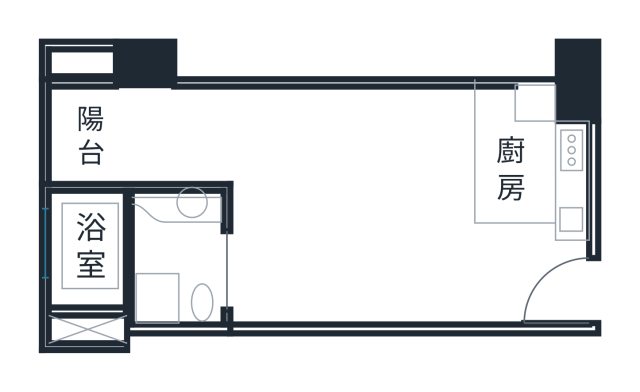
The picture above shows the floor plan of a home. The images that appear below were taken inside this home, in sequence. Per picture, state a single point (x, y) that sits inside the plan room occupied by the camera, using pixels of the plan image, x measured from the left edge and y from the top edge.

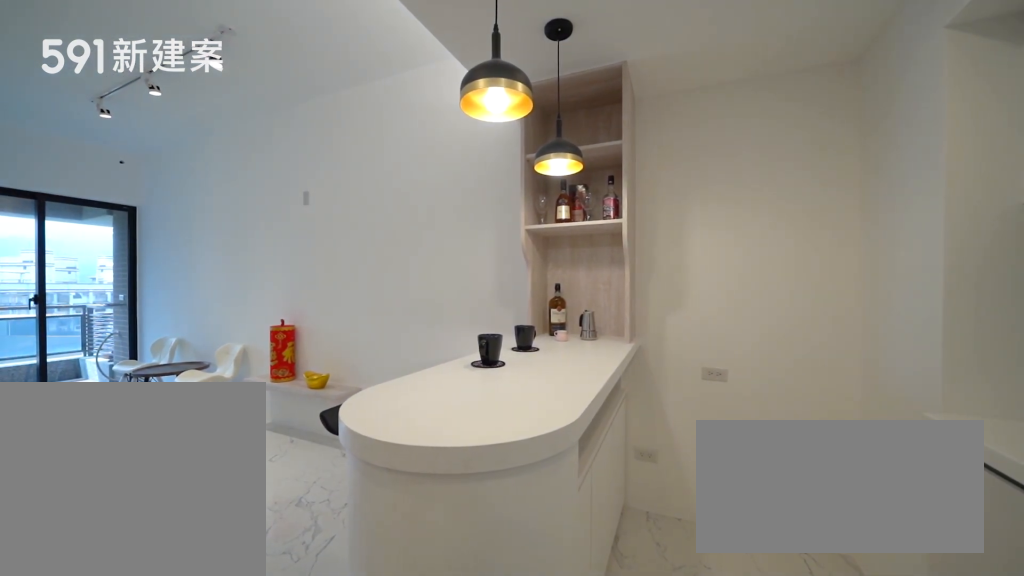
(431, 139)
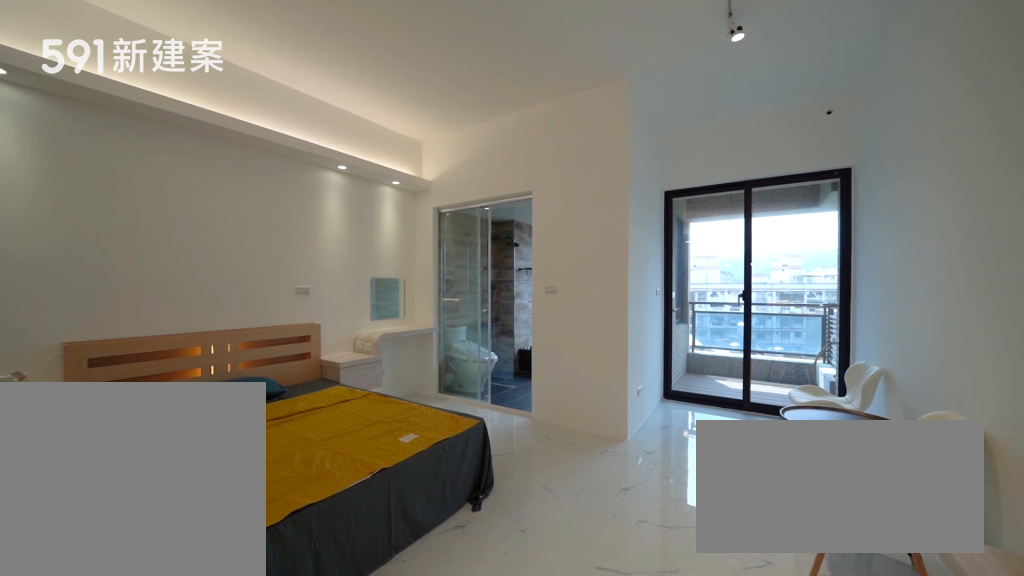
(332, 200)
